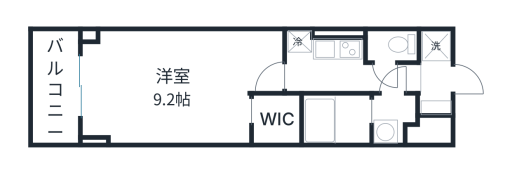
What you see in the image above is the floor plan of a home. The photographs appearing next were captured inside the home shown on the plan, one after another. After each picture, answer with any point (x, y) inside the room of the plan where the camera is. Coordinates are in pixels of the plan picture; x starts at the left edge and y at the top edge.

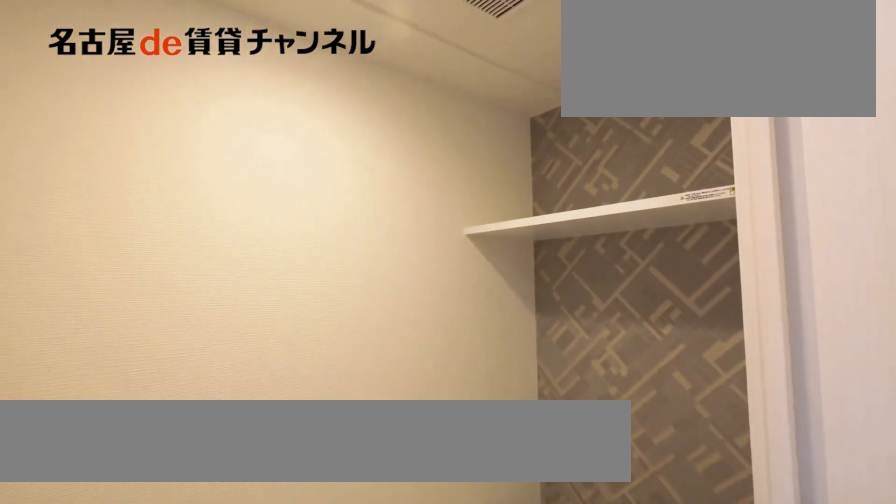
(391, 45)
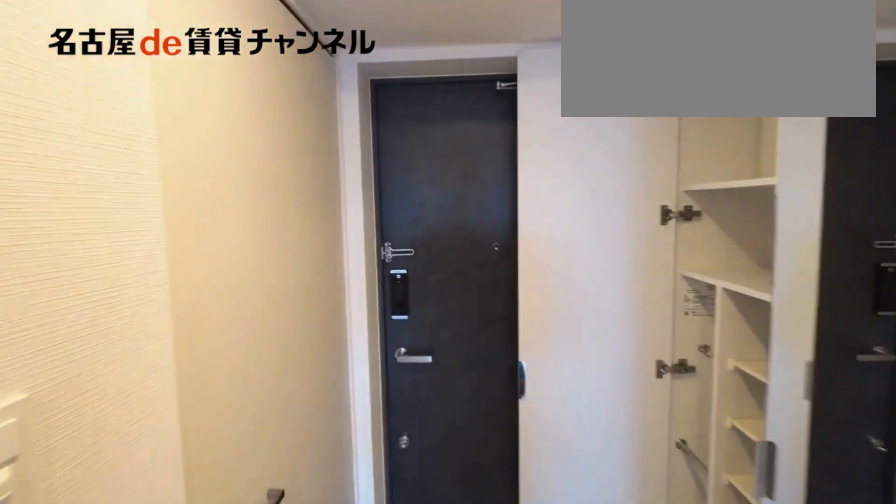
(435, 82)
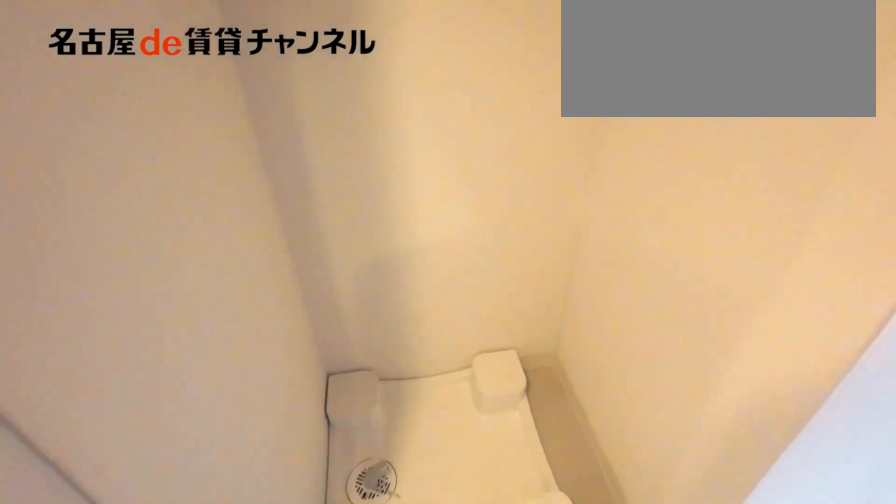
(435, 45)
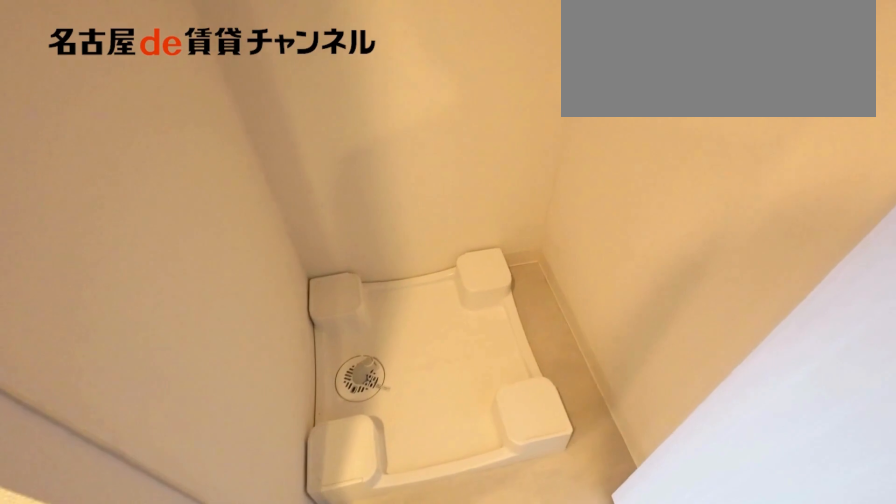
(435, 45)
